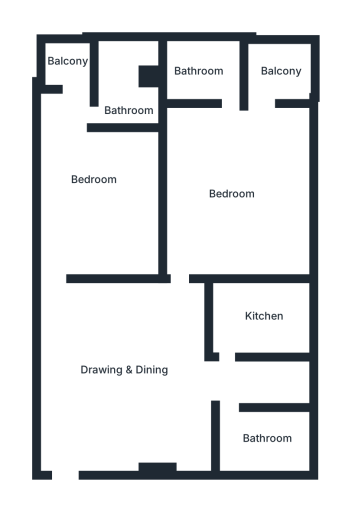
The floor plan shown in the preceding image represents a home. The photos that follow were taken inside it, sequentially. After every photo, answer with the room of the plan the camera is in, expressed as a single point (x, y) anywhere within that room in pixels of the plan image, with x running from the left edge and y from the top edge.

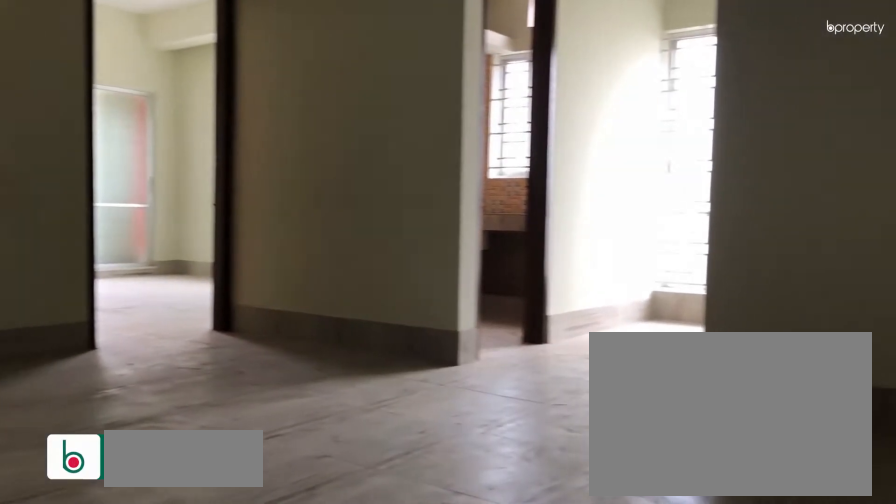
(123, 358)
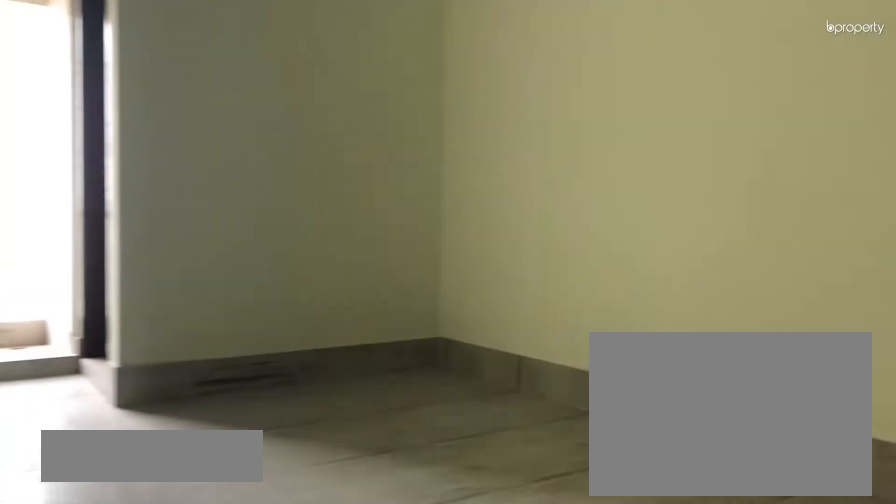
(91, 173)
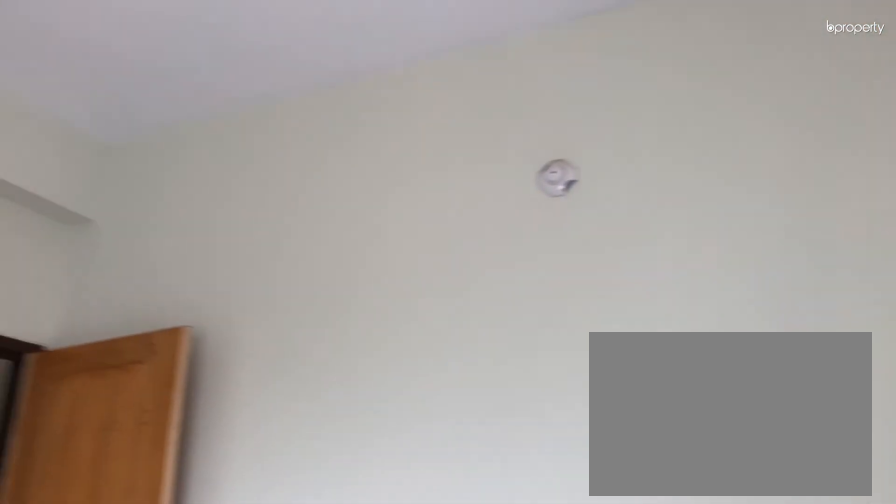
(243, 169)
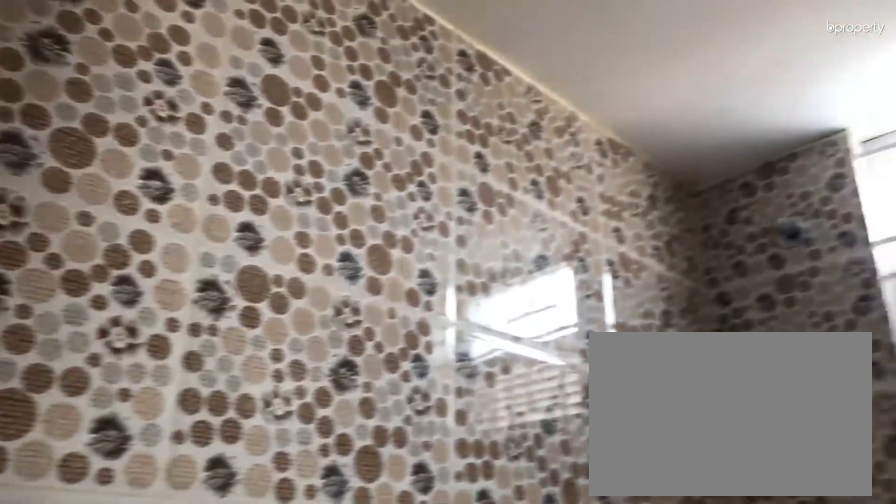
(205, 68)
